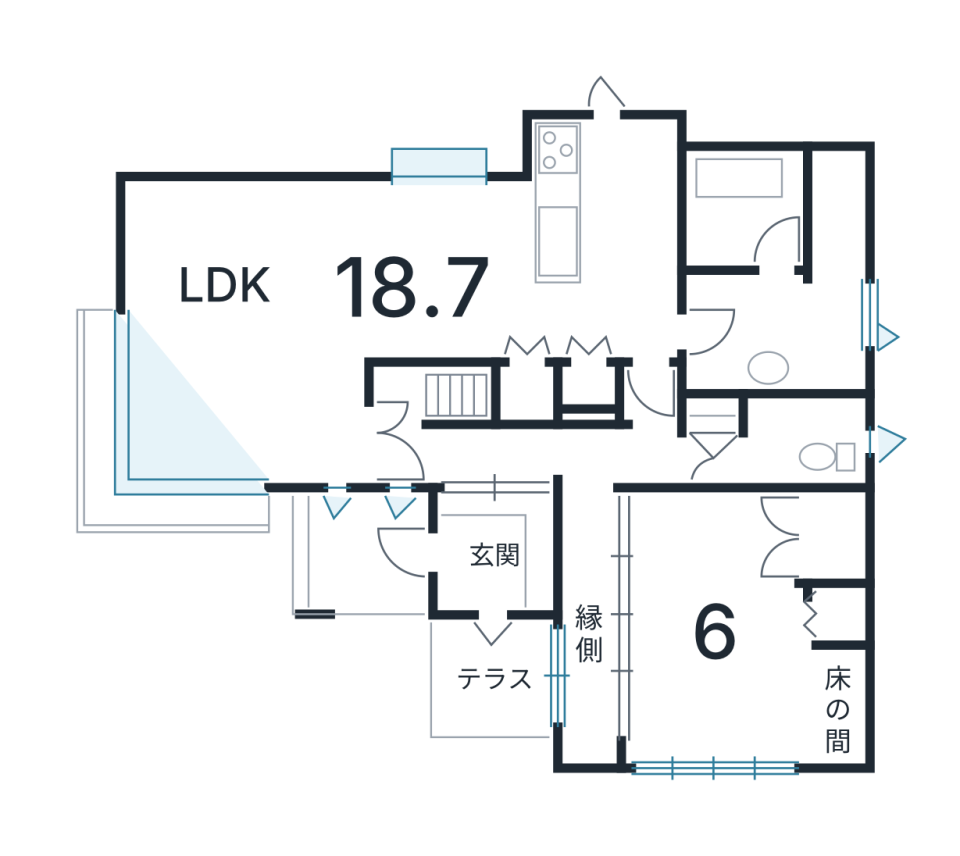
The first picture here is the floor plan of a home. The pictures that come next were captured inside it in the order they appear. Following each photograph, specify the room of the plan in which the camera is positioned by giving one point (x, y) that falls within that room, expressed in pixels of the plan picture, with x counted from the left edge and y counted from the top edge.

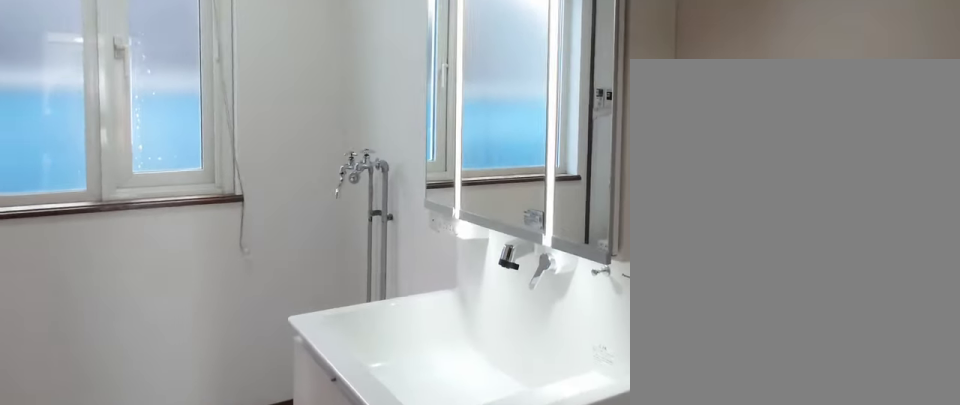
(781, 332)
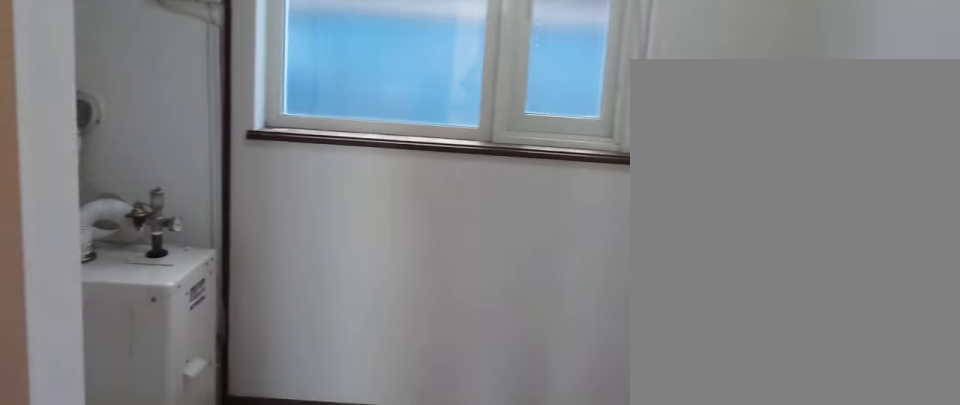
(781, 332)
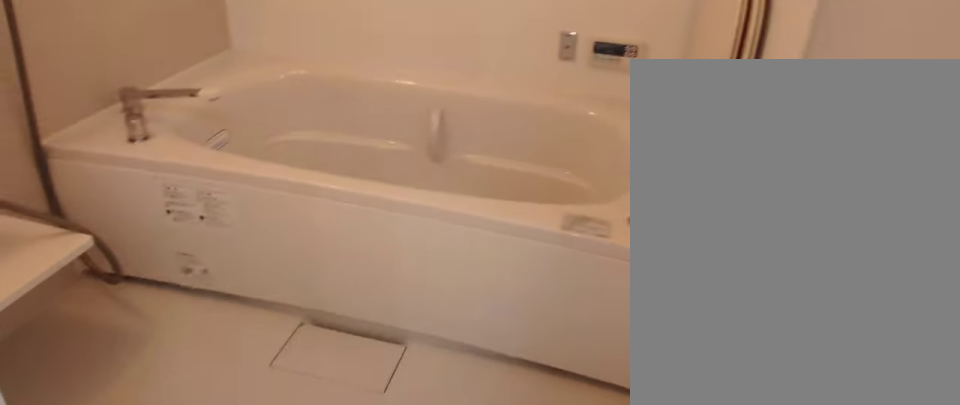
(737, 217)
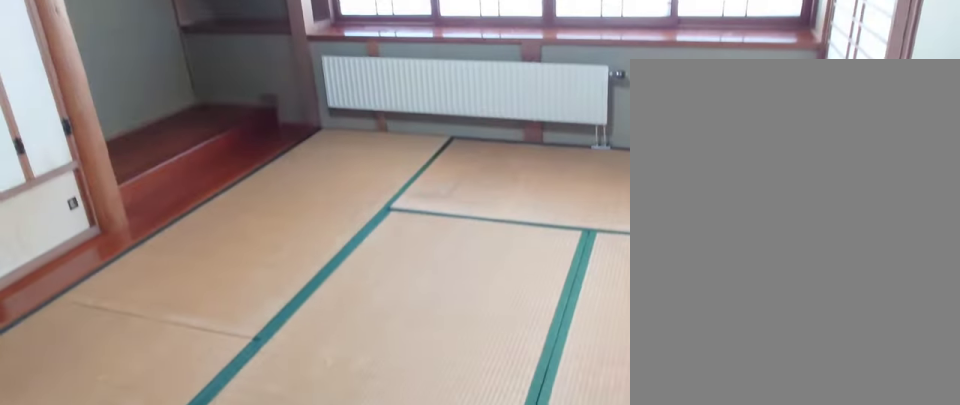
(709, 609)
